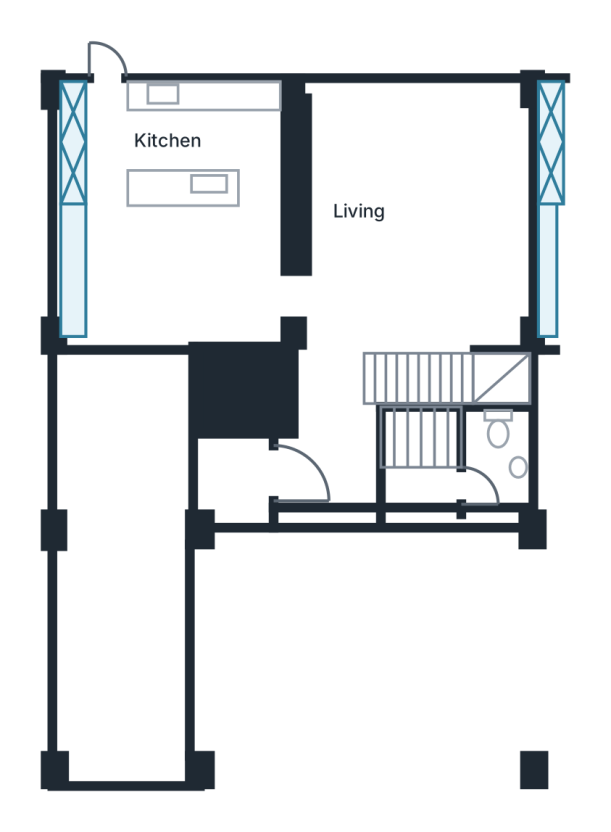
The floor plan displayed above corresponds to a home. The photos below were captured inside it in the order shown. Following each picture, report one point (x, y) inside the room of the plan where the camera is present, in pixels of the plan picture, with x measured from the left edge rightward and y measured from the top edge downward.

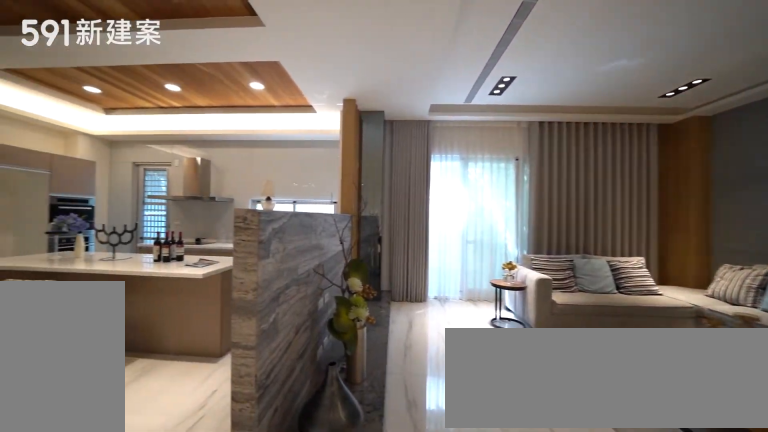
(413, 211)
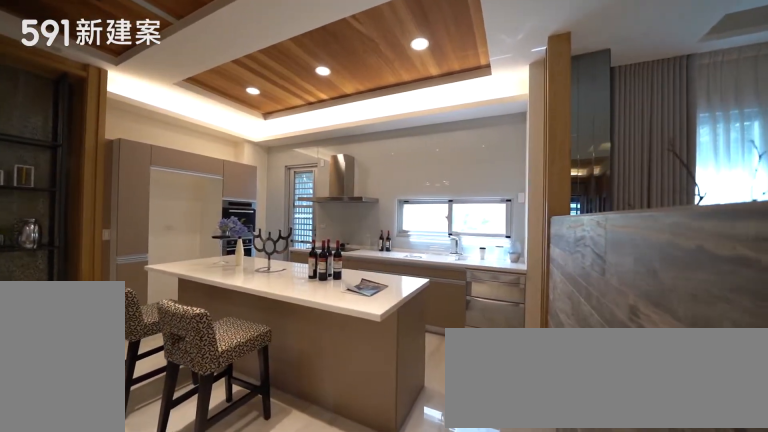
(156, 160)
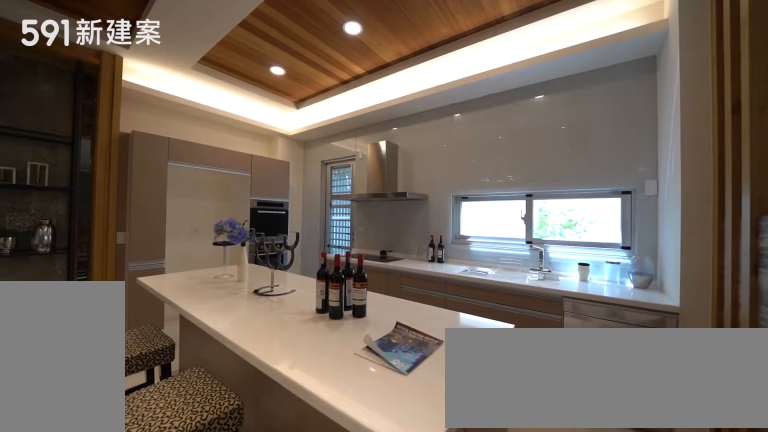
(156, 160)
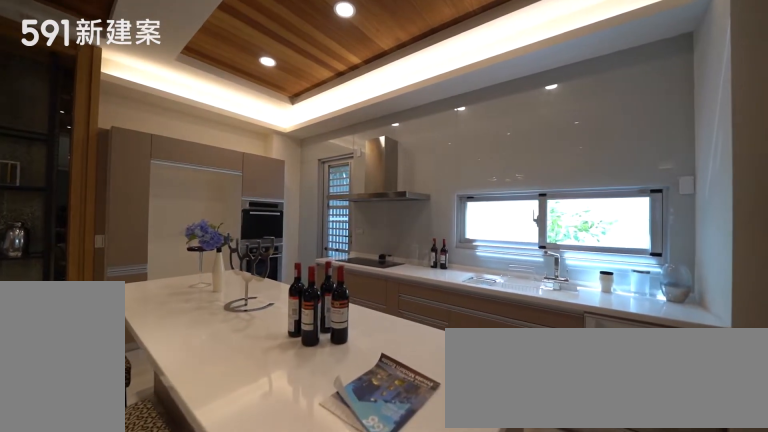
(156, 160)
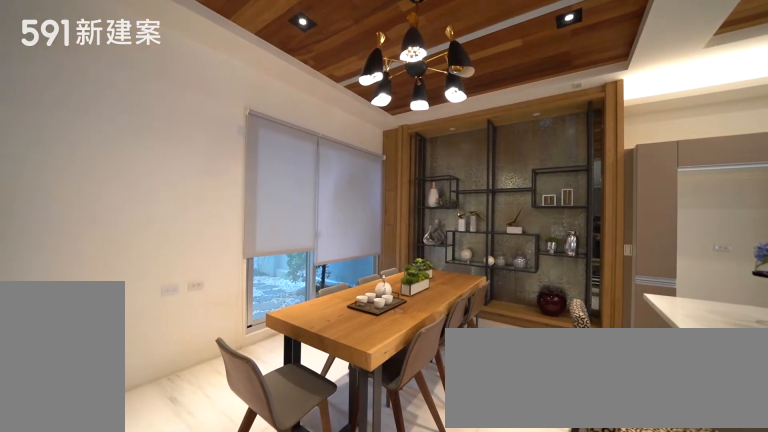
(160, 297)
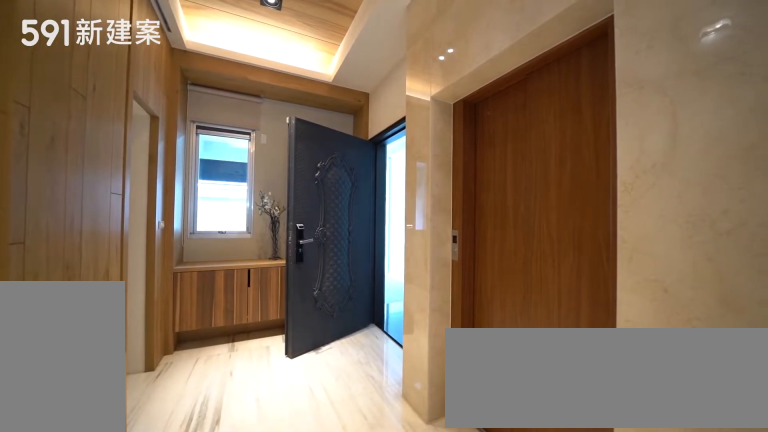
(335, 410)
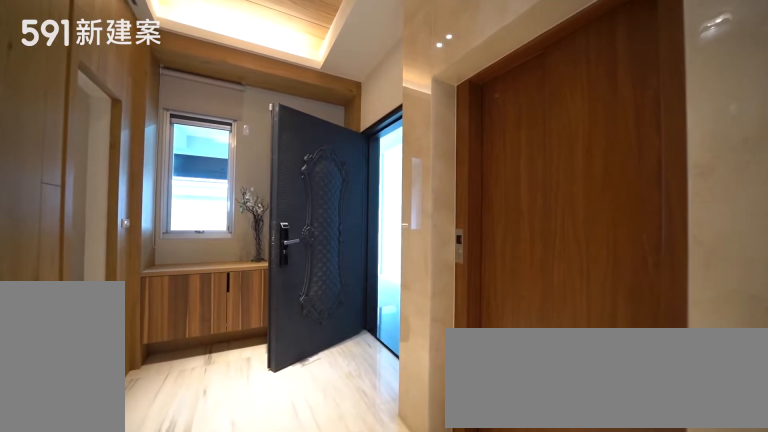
(335, 410)
